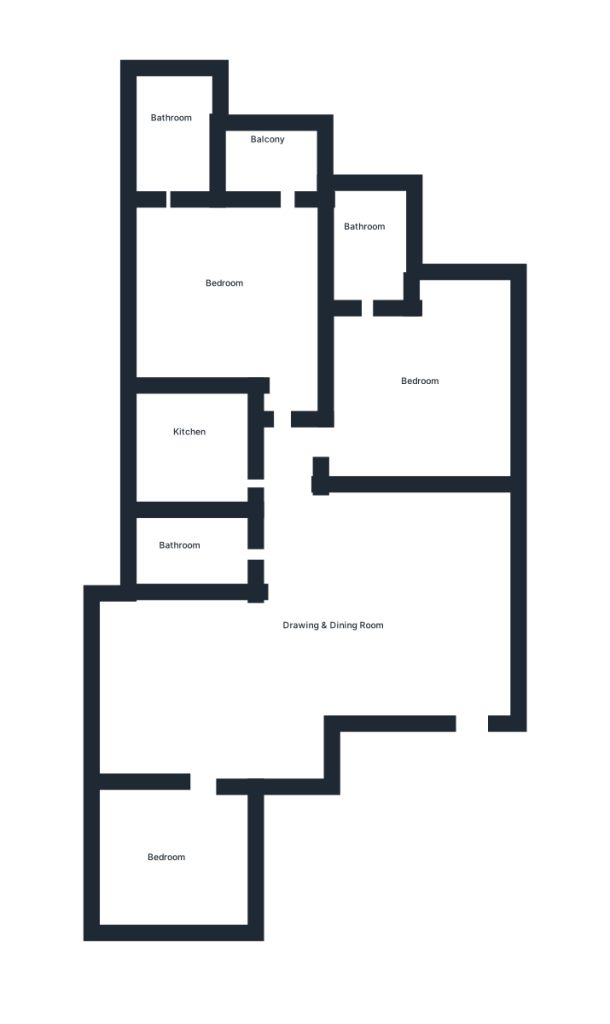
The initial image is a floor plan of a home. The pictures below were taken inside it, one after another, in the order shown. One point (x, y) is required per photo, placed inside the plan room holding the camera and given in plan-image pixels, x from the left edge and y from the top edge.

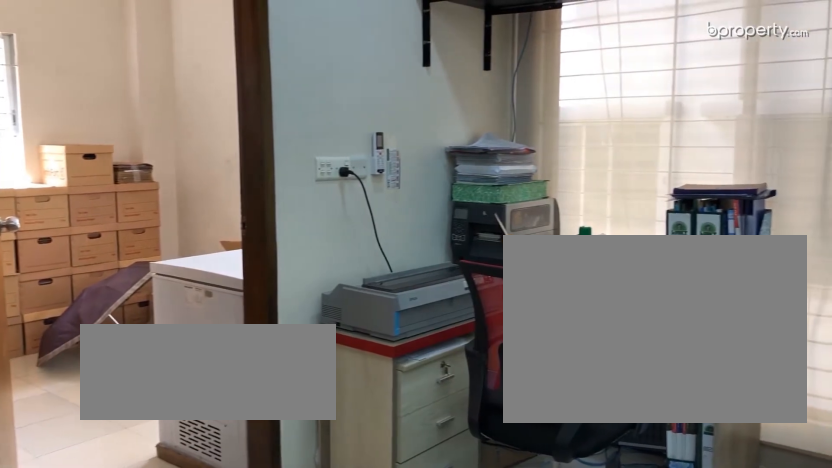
(341, 608)
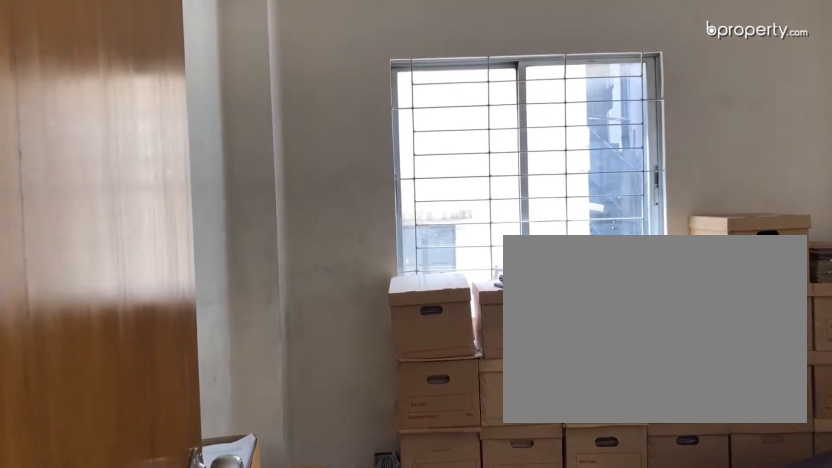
(183, 856)
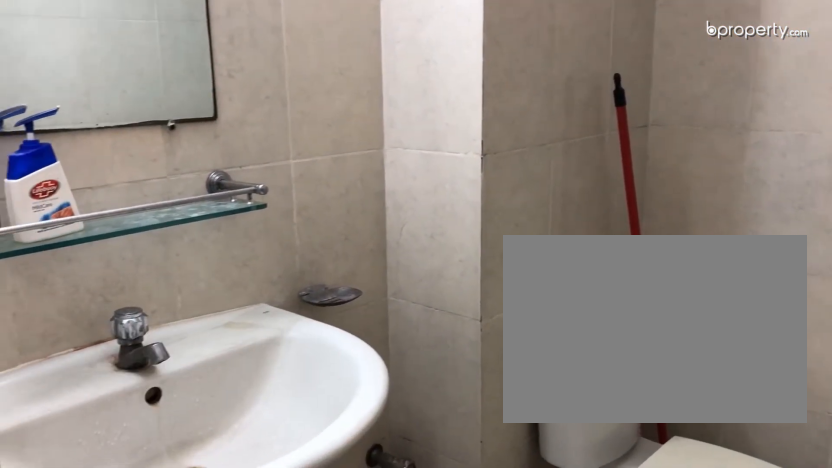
(206, 561)
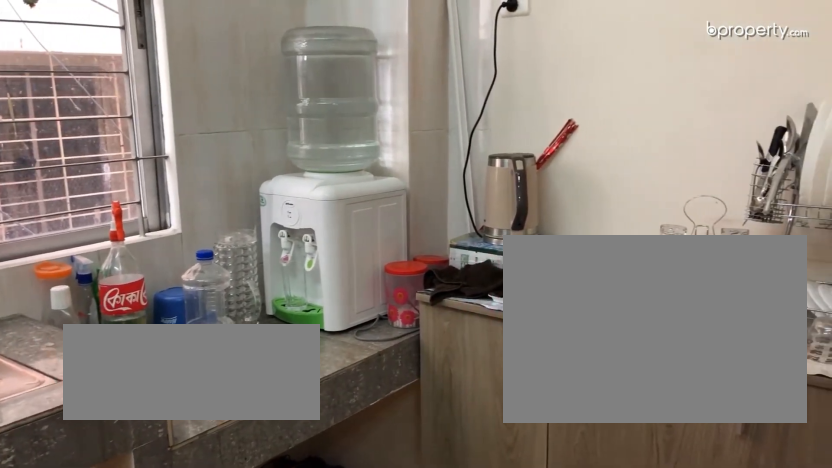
(200, 442)
